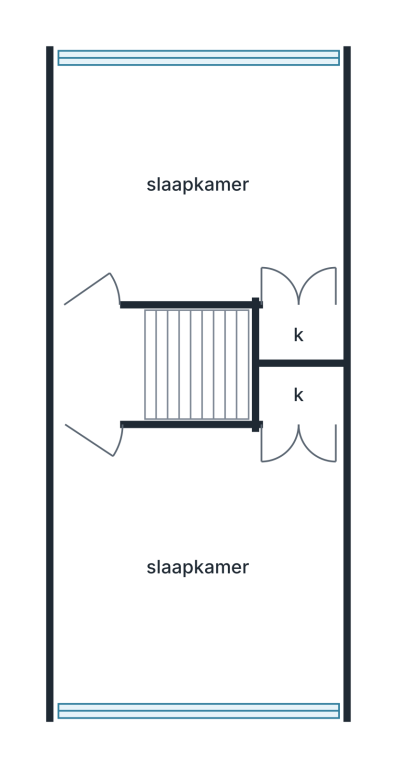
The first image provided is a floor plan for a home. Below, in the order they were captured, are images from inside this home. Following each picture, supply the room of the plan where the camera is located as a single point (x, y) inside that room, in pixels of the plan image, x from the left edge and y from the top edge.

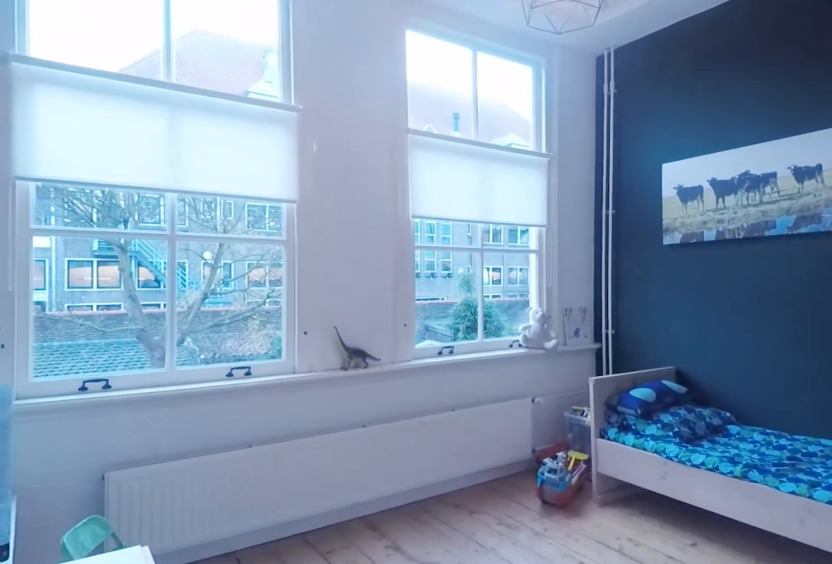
(297, 169)
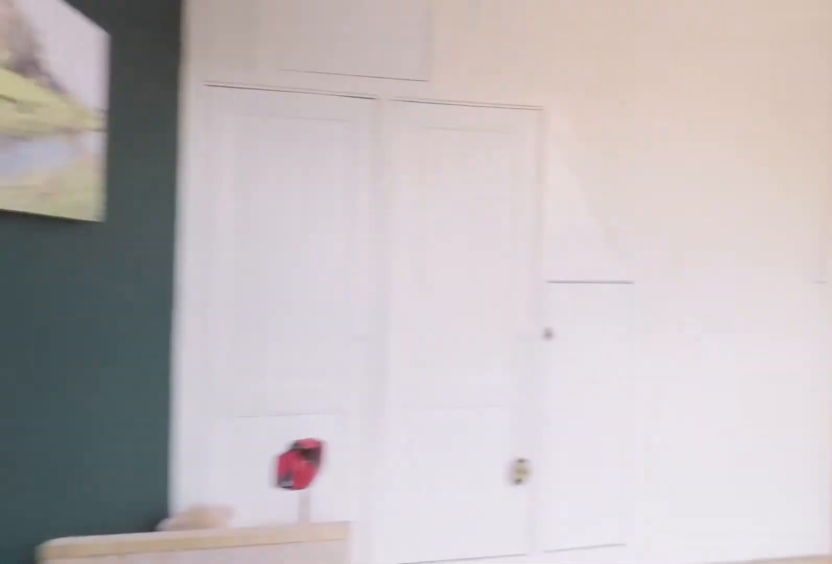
(297, 169)
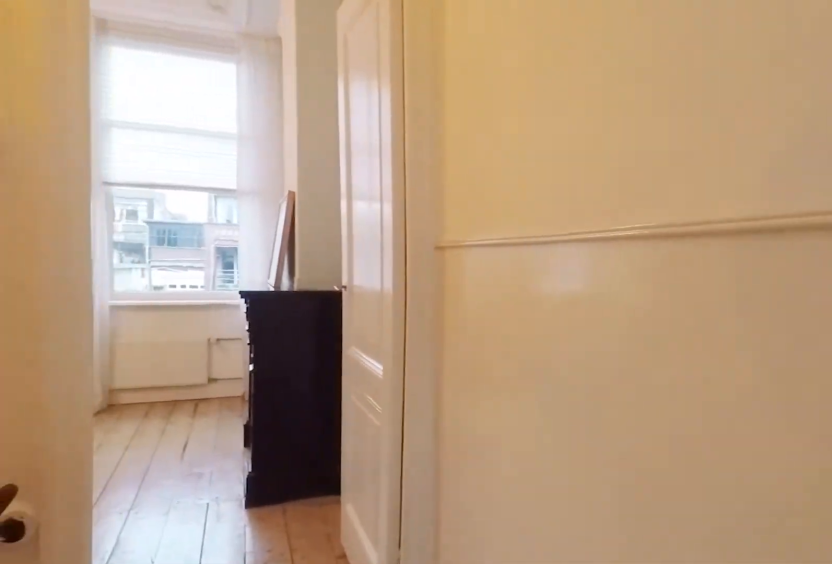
(99, 363)
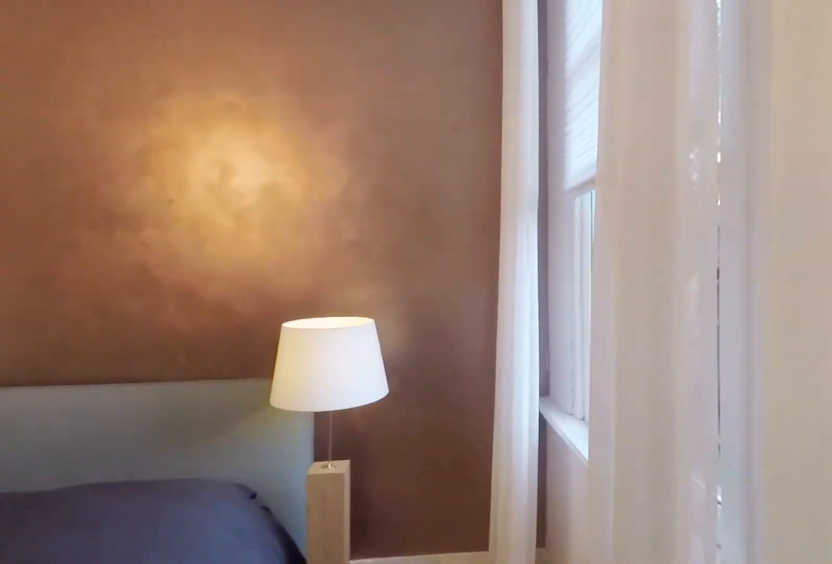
(217, 513)
